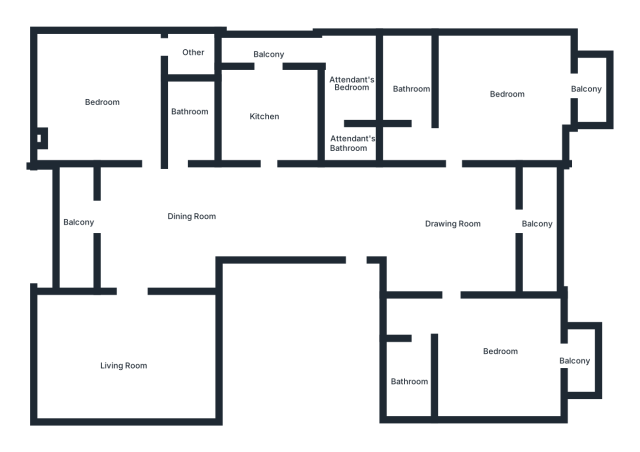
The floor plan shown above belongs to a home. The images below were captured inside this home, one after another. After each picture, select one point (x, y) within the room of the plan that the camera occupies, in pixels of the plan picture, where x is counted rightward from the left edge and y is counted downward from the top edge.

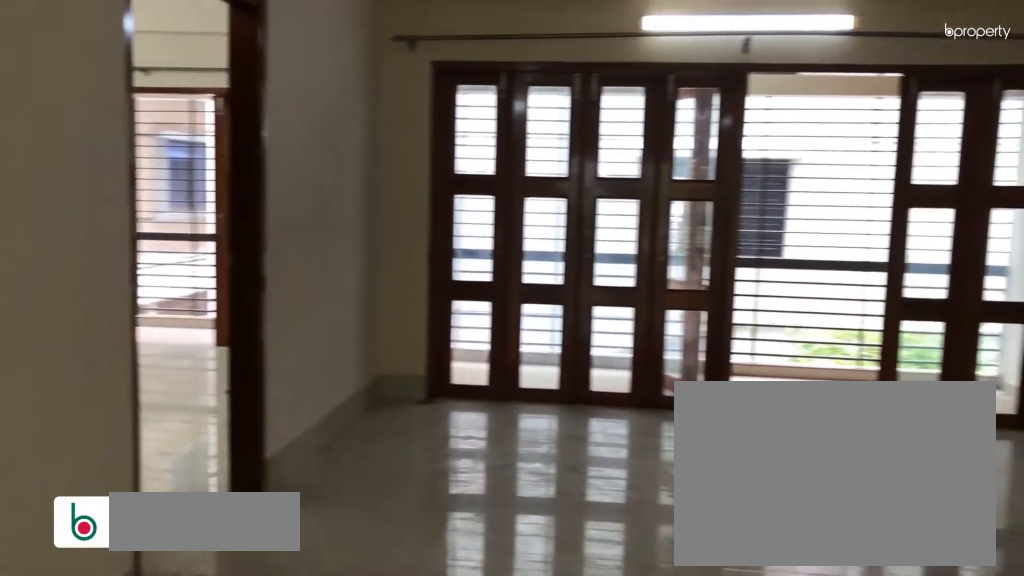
(435, 218)
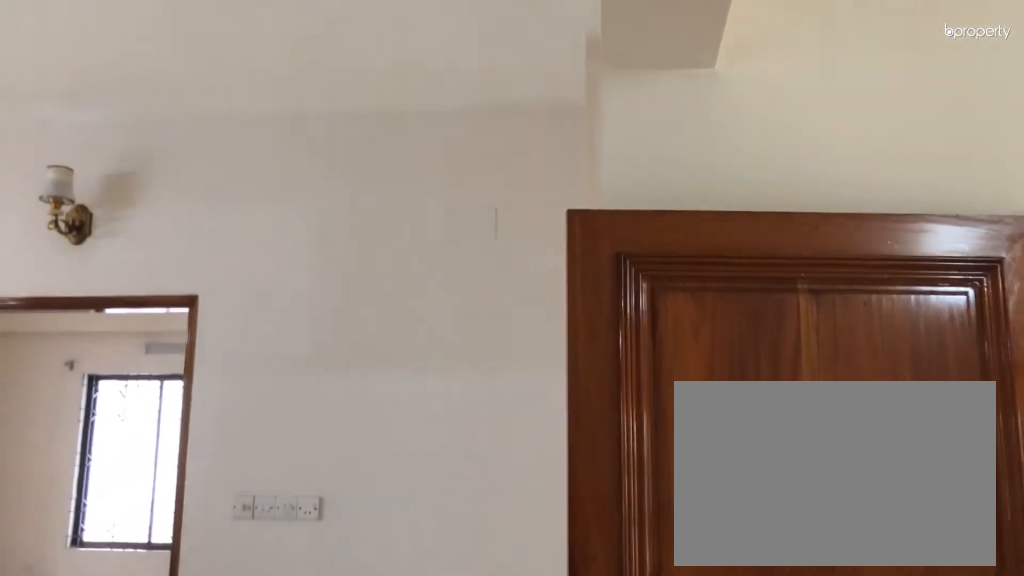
(435, 218)
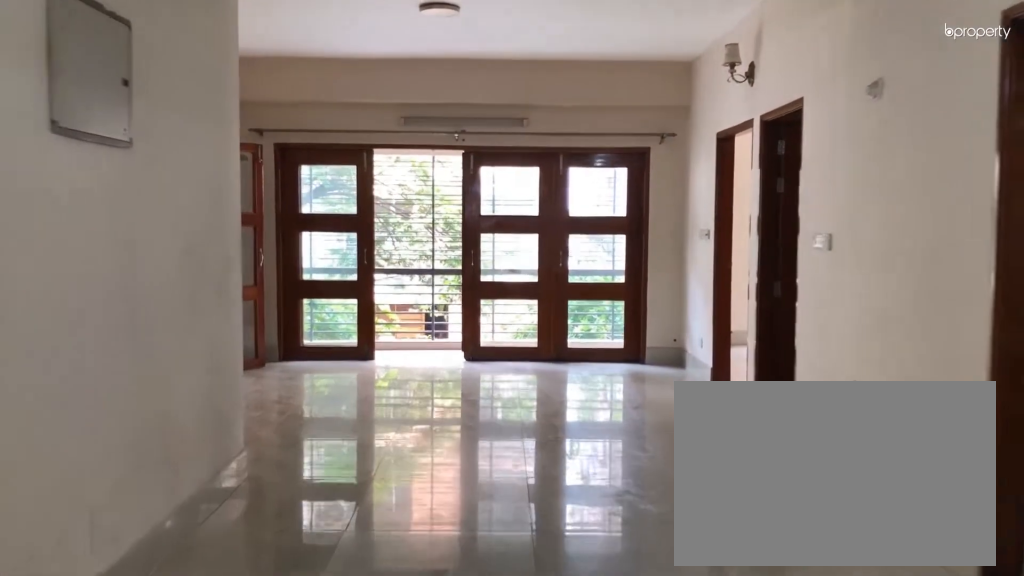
(246, 210)
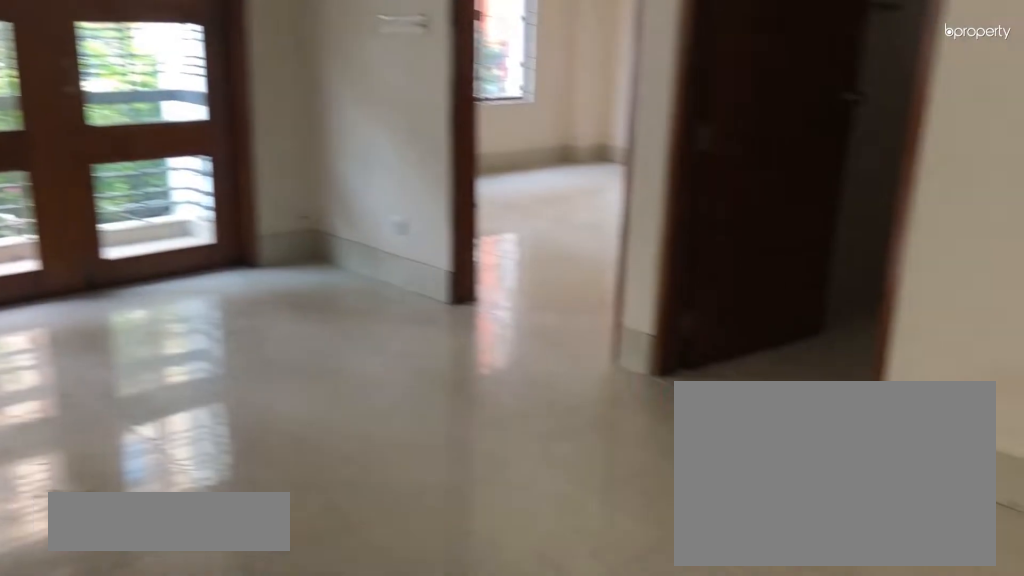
(148, 229)
